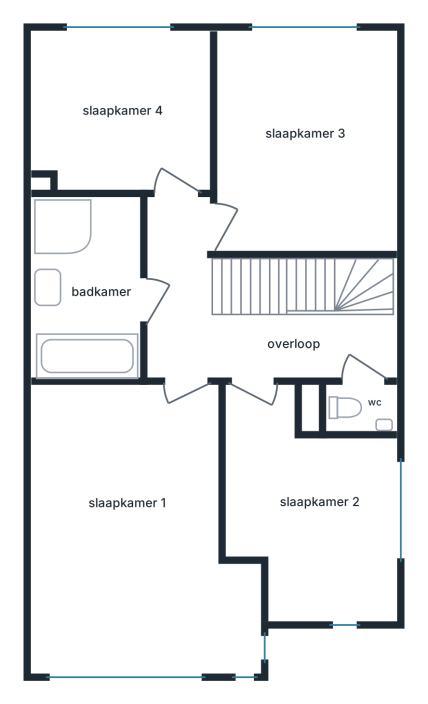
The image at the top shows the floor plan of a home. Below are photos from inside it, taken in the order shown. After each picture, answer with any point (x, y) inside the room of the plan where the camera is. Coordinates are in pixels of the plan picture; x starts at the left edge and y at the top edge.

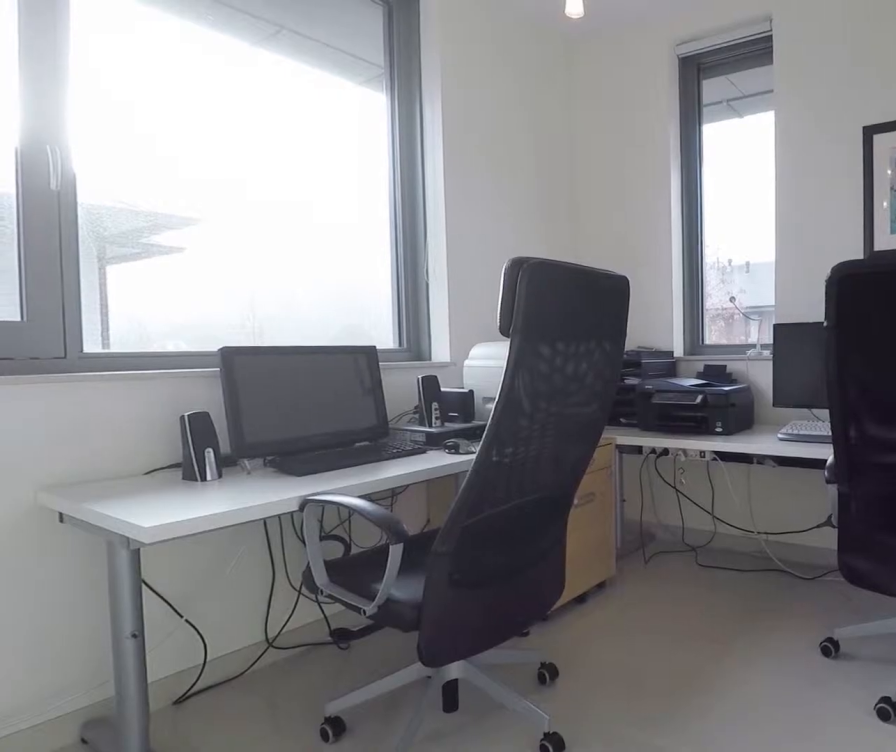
(312, 512)
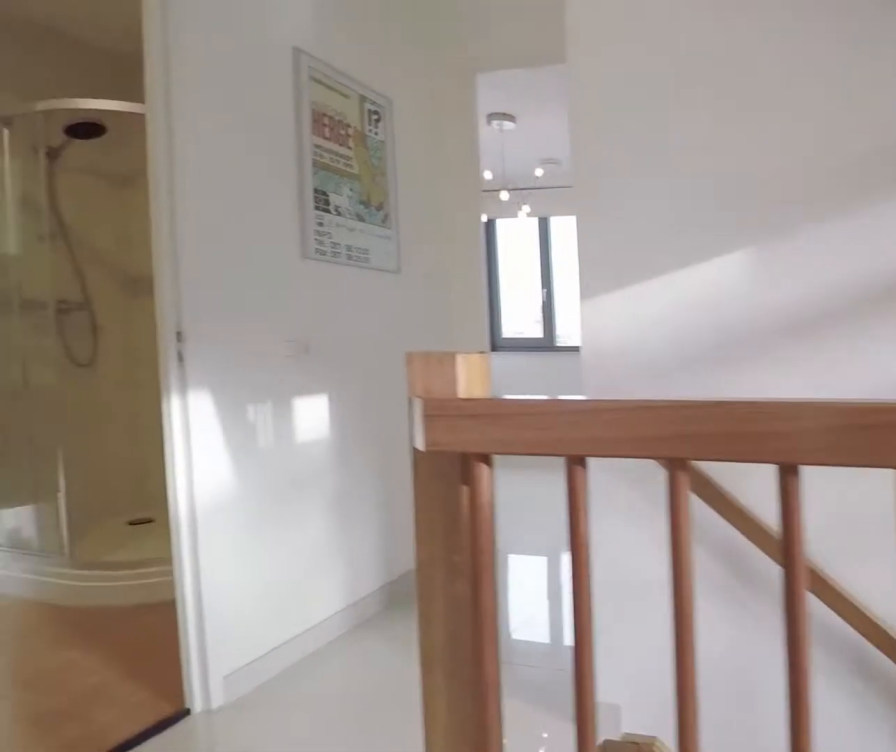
(330, 365)
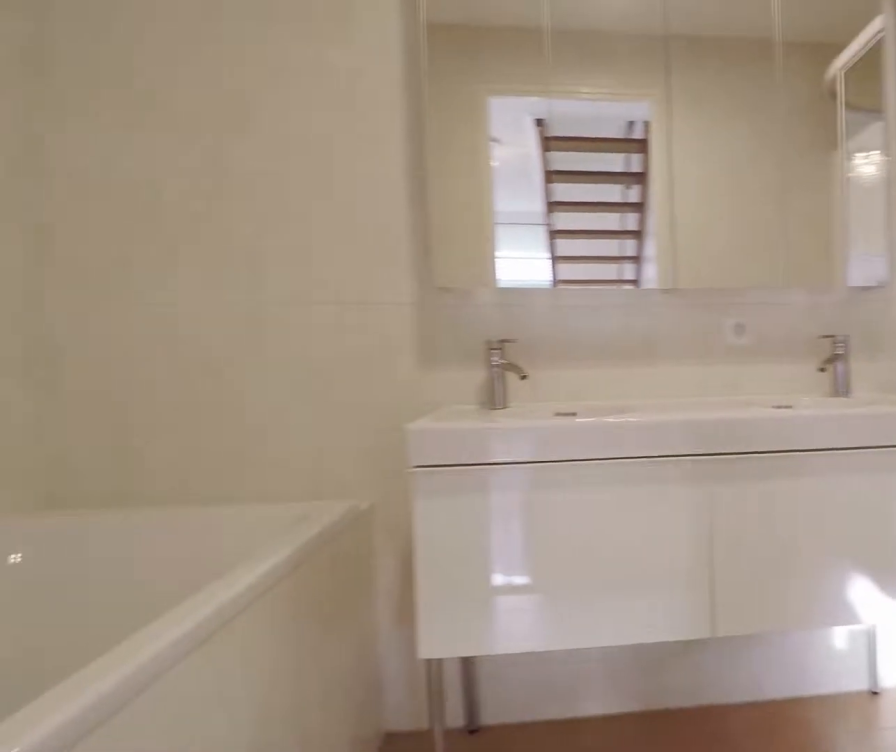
(42, 286)
